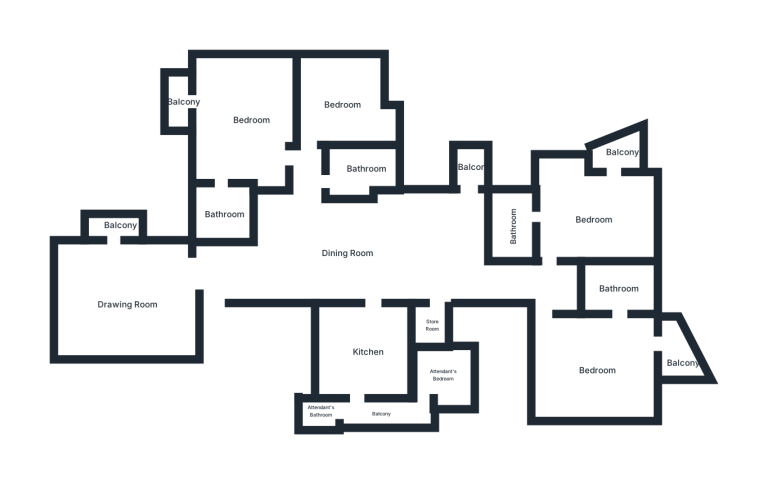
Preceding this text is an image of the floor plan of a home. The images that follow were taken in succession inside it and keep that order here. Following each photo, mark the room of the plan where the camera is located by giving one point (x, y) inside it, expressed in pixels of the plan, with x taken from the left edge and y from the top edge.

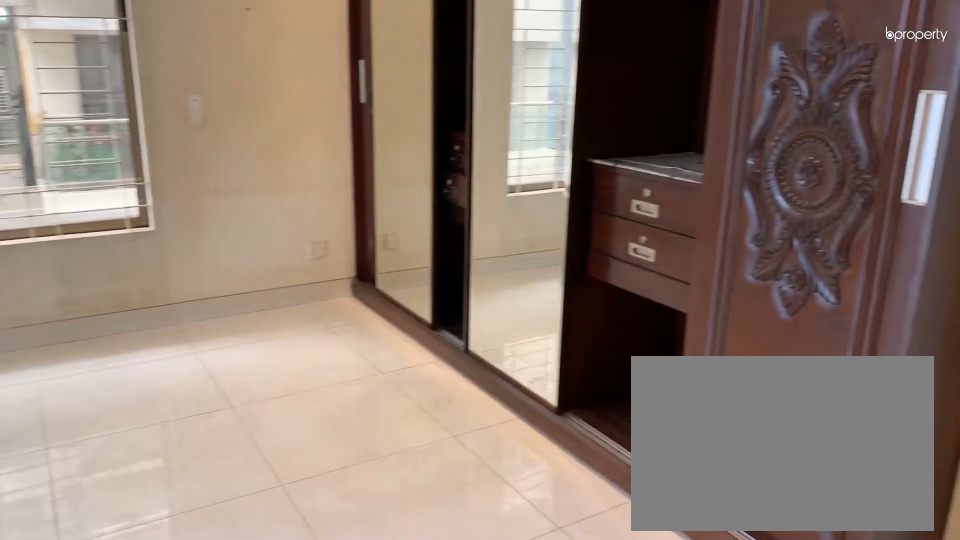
(595, 214)
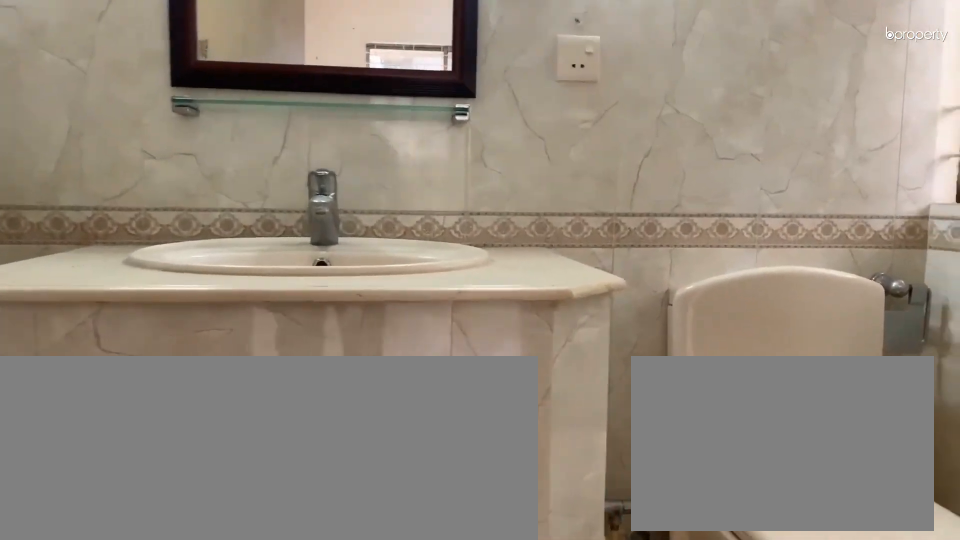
(514, 226)
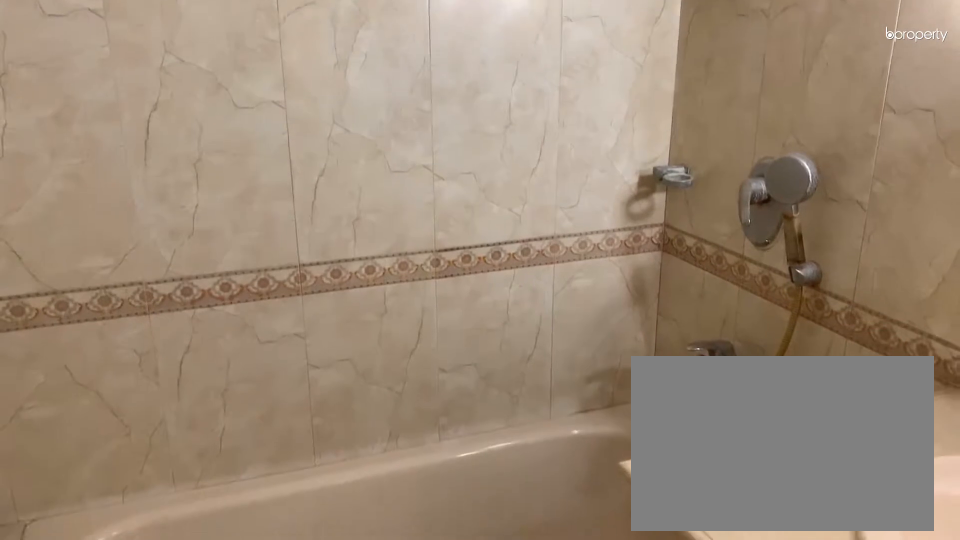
(514, 226)
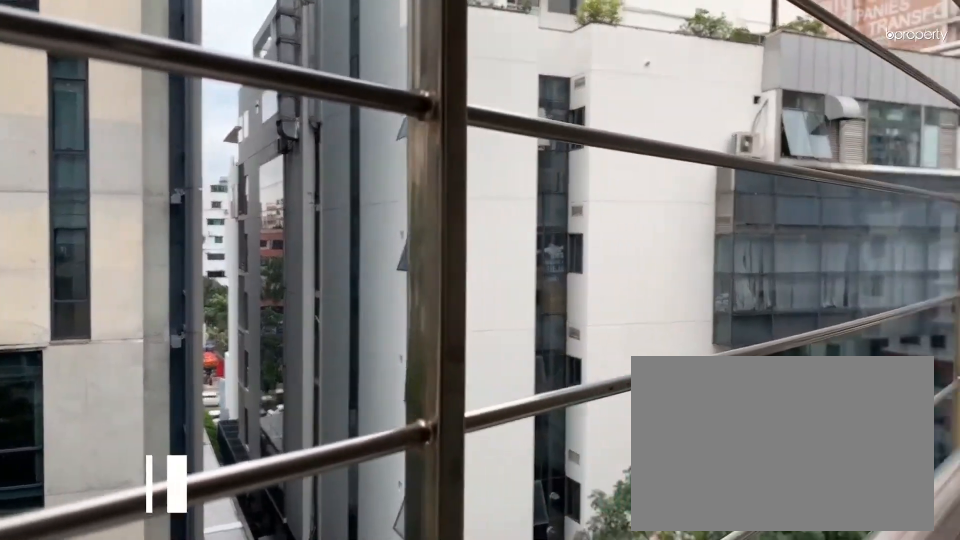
(625, 153)
